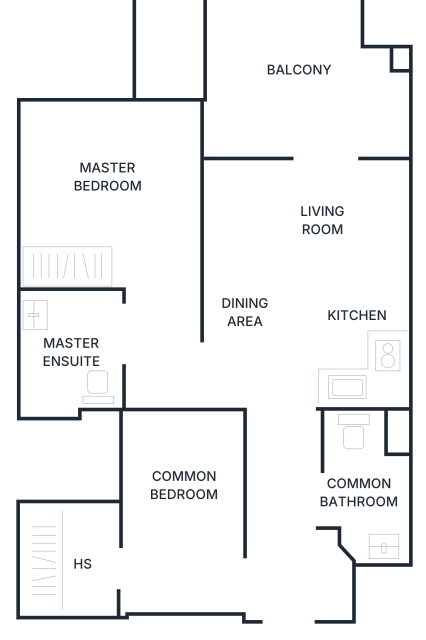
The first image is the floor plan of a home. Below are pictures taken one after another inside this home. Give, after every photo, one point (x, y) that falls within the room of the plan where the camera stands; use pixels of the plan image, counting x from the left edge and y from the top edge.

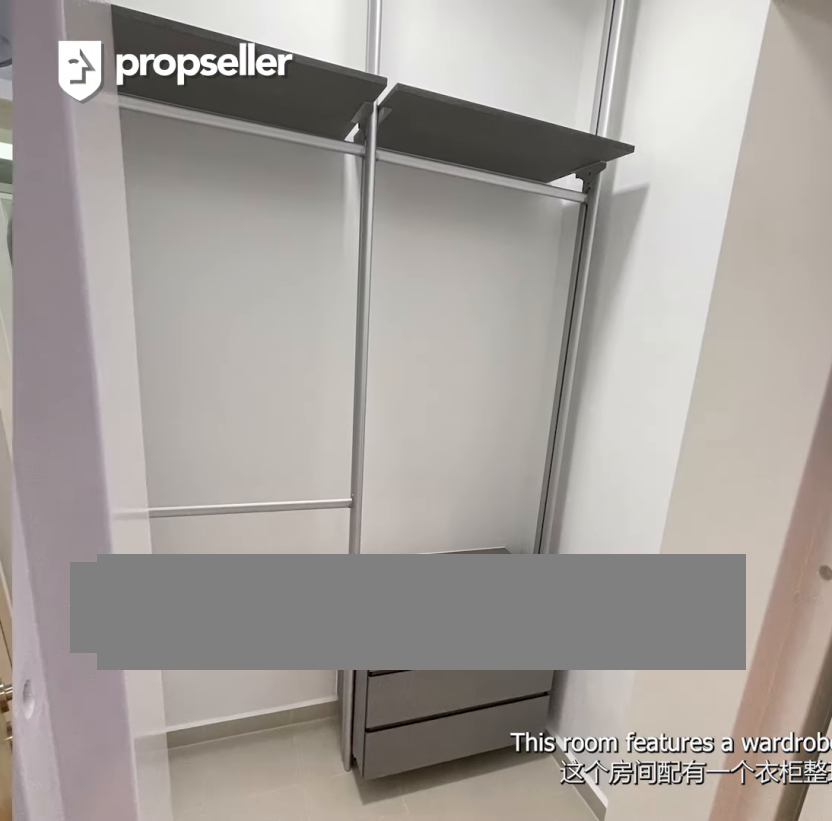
(182, 522)
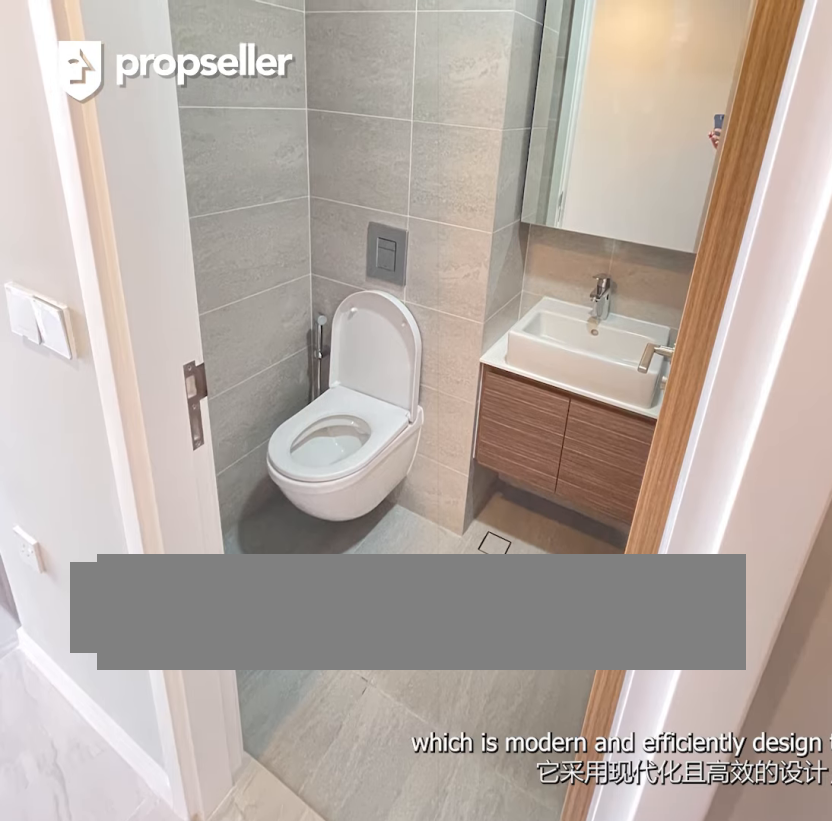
(364, 488)
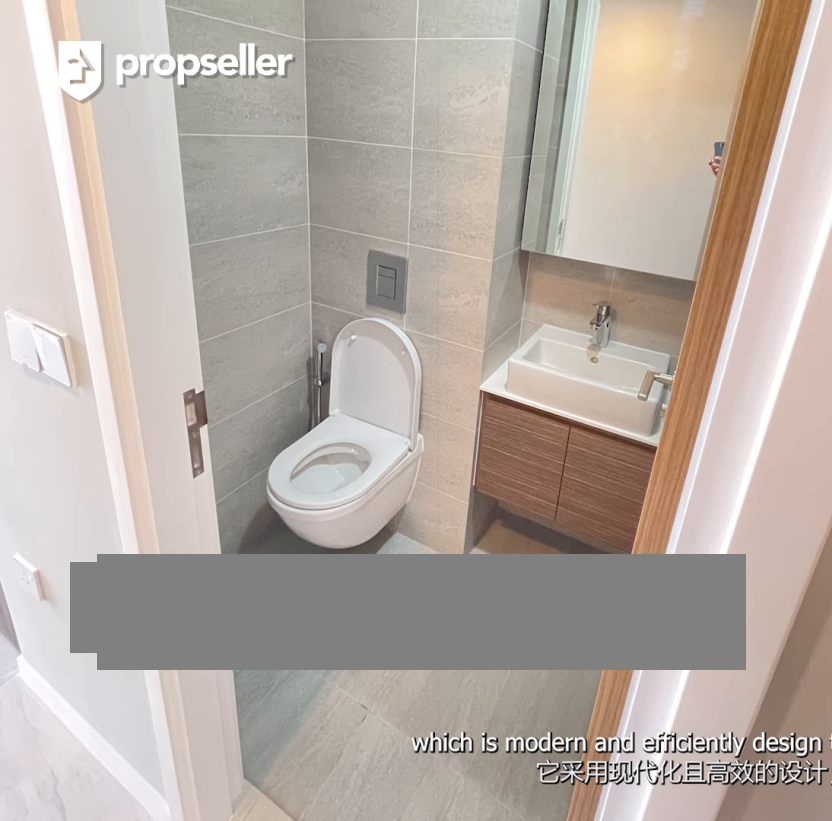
(364, 488)
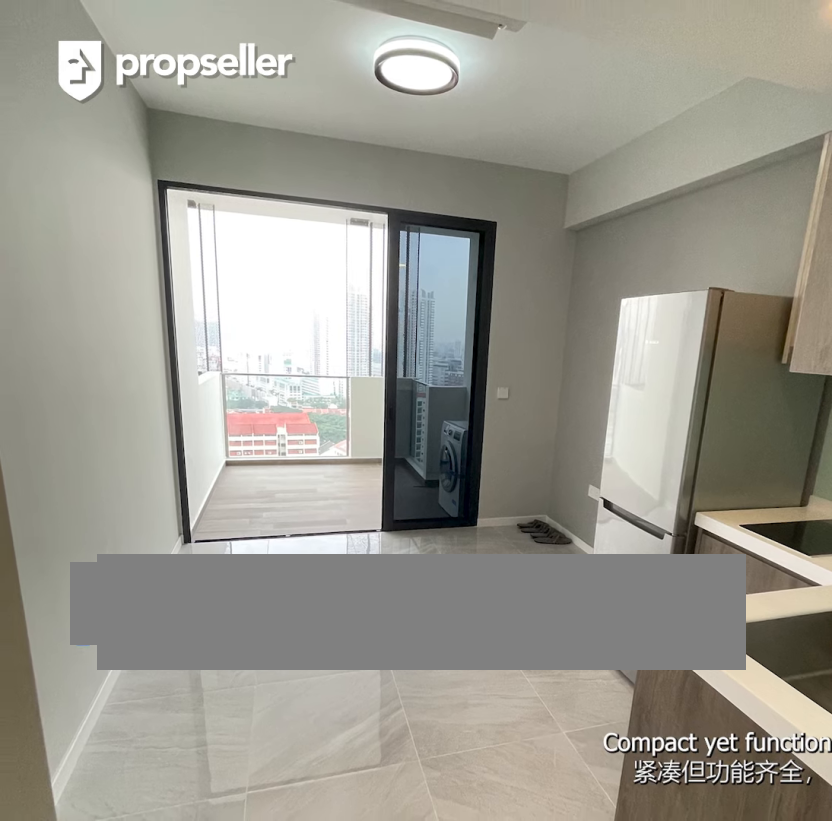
(362, 347)
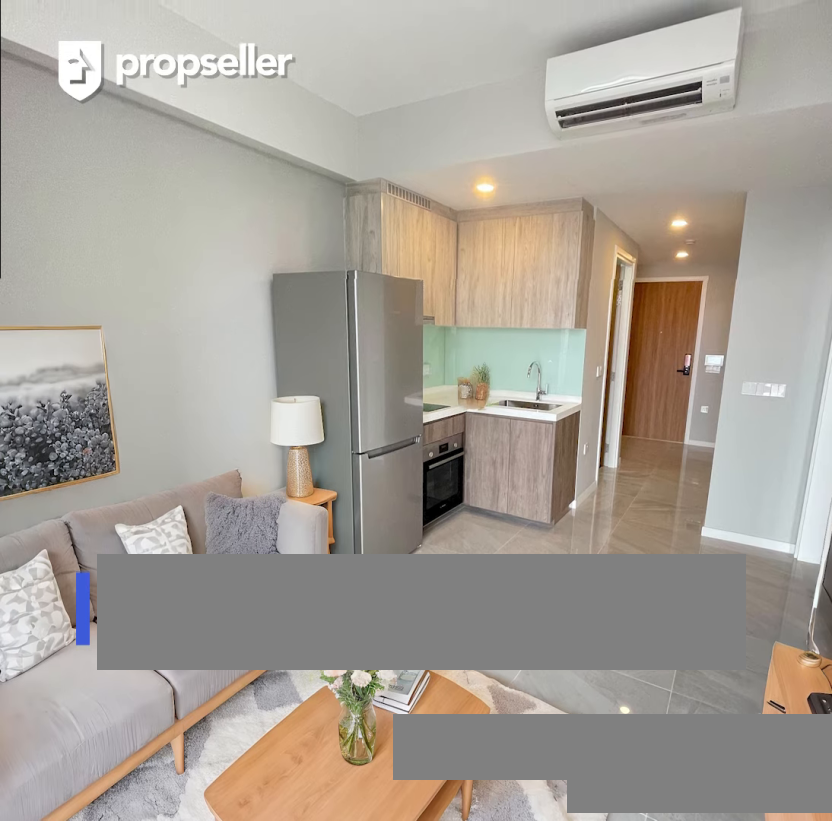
(302, 239)
